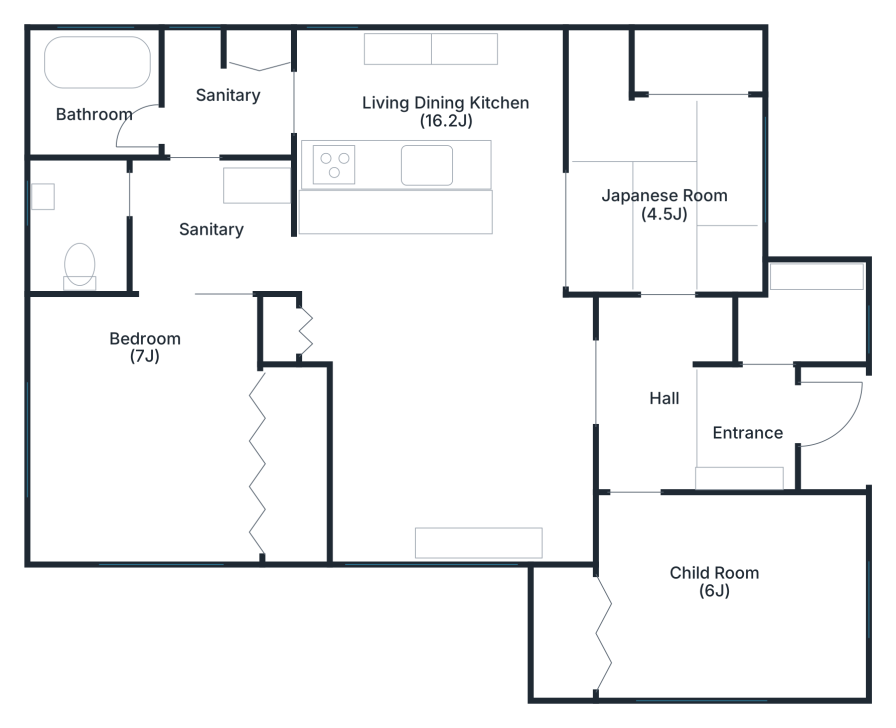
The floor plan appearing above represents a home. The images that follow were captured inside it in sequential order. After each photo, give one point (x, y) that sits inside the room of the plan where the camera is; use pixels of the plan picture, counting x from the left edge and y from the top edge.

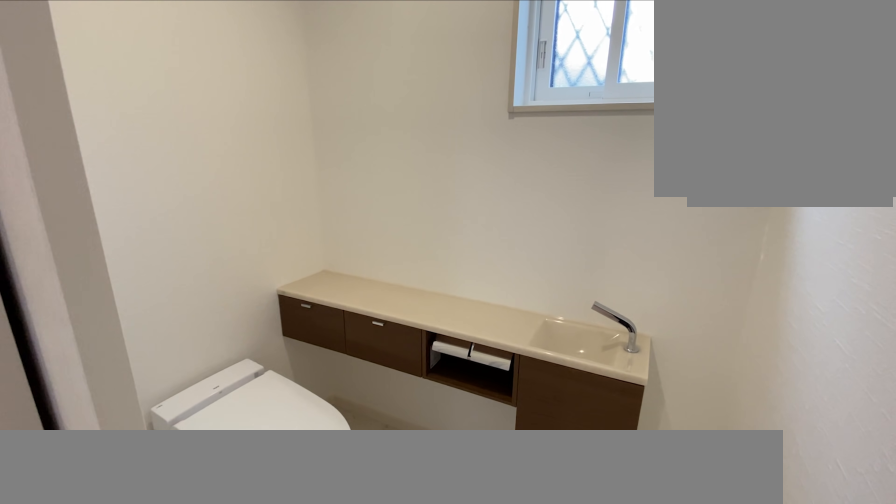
(84, 228)
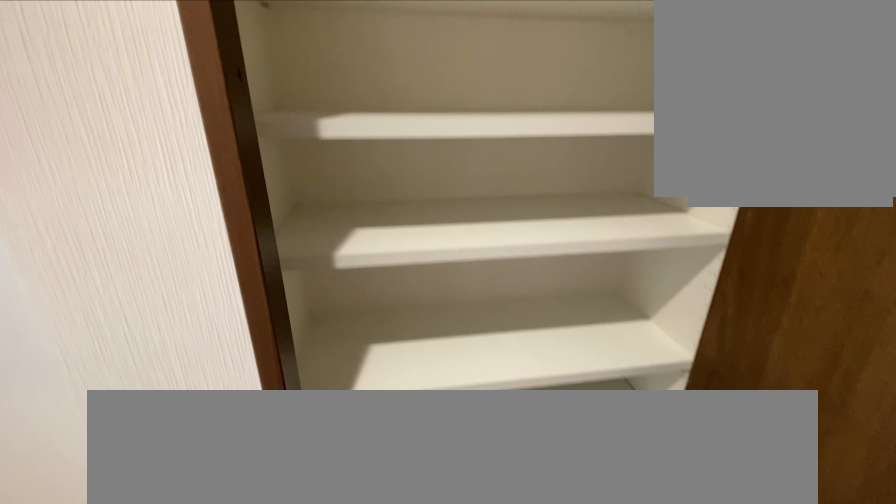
(222, 110)
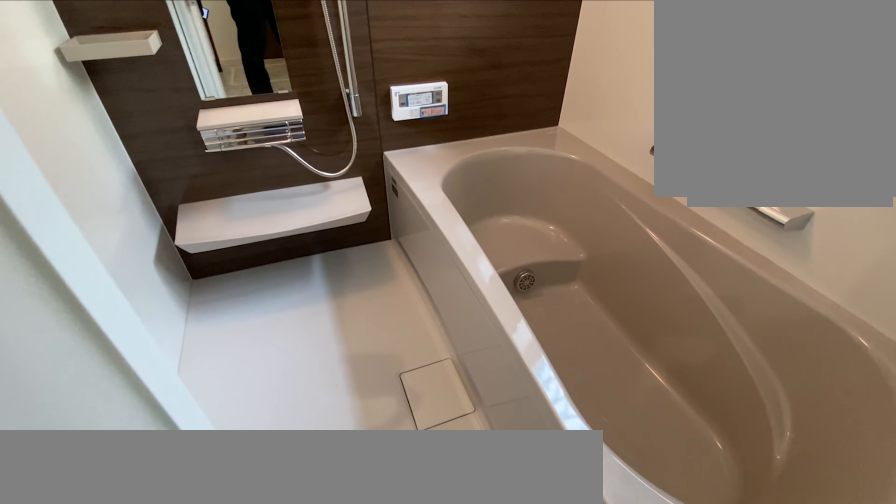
(97, 105)
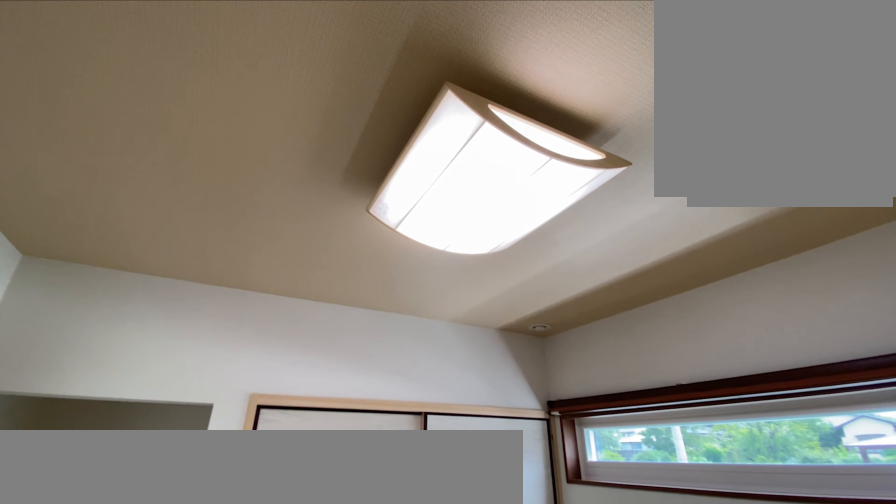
(663, 149)
